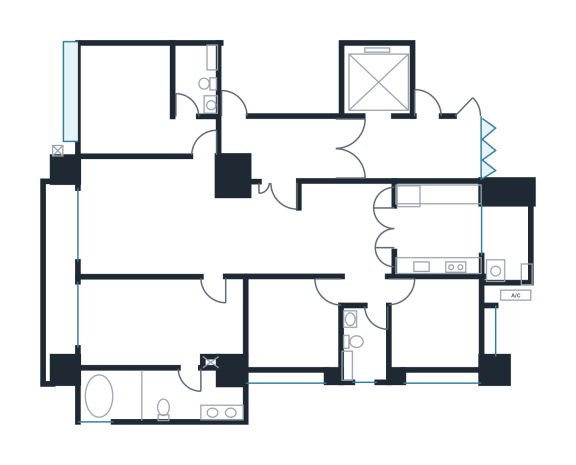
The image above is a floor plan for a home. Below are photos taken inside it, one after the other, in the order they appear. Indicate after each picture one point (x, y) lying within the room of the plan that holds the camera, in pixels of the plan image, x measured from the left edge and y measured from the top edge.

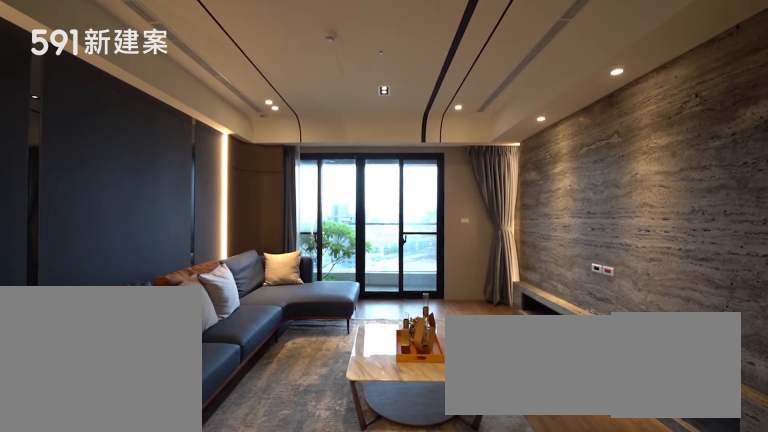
(145, 215)
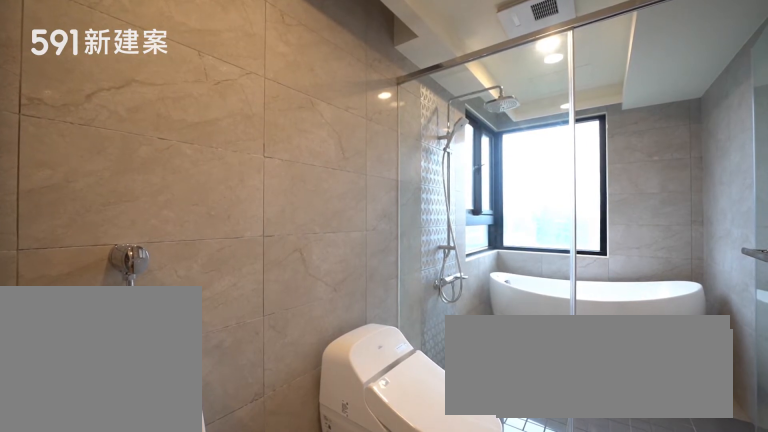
(155, 398)
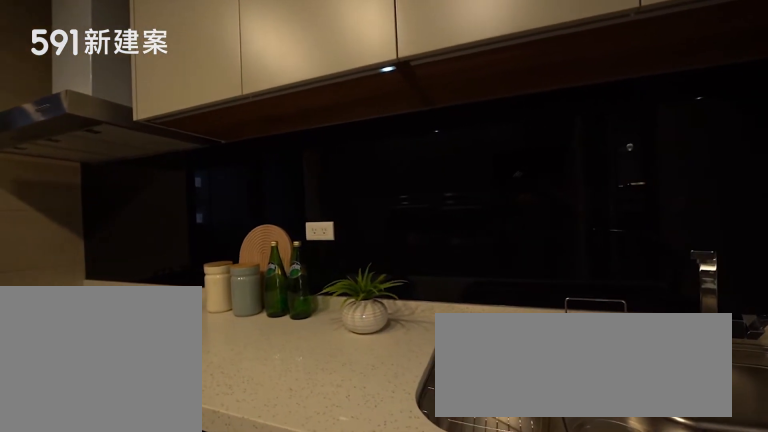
(438, 229)
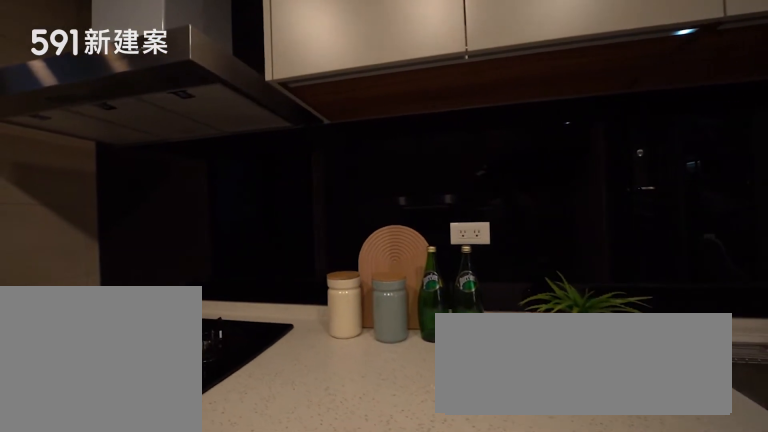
(438, 229)
